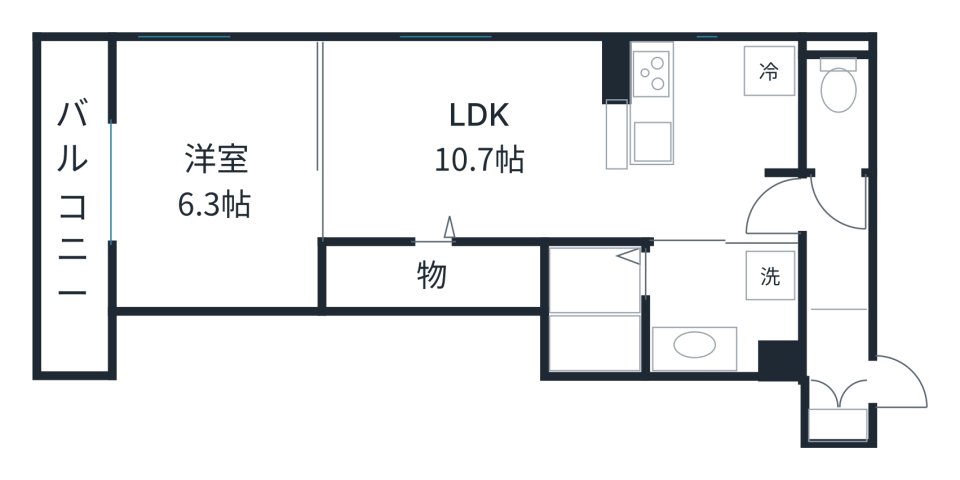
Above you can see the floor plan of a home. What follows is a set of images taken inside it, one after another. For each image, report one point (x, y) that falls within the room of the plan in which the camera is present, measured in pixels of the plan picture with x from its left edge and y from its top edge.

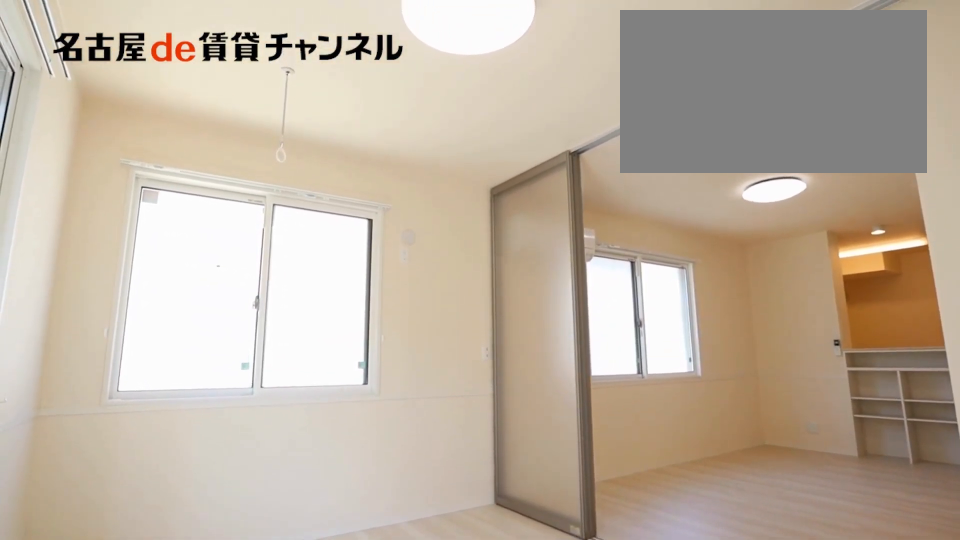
(219, 175)
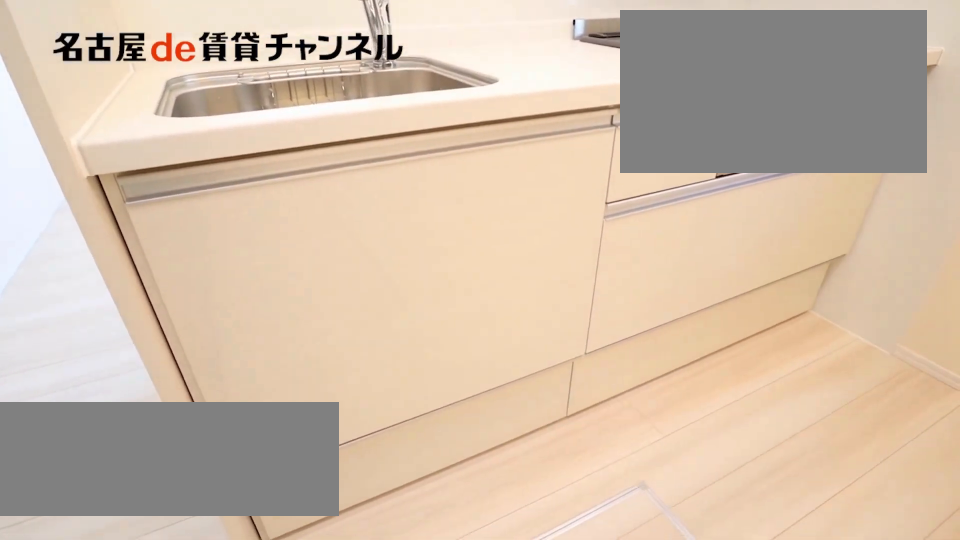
(702, 104)
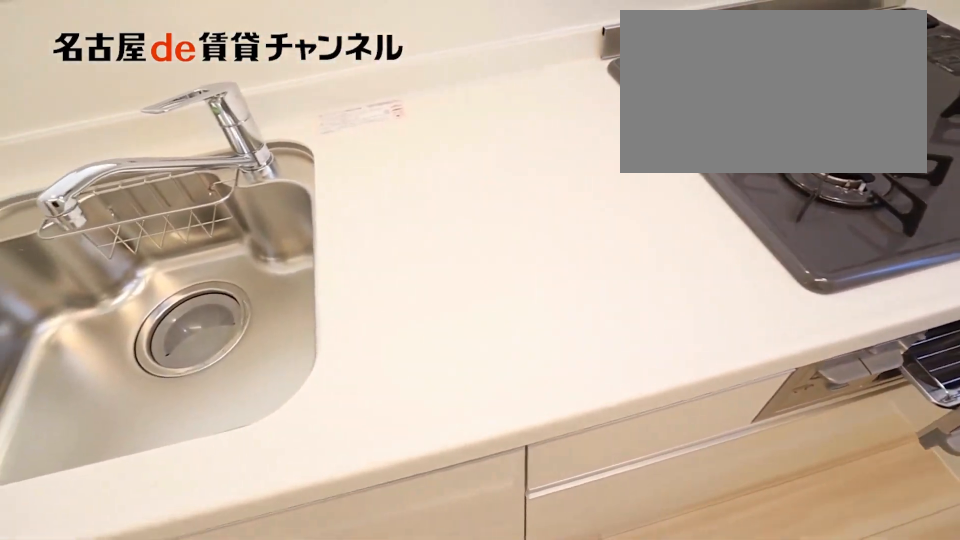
(702, 104)
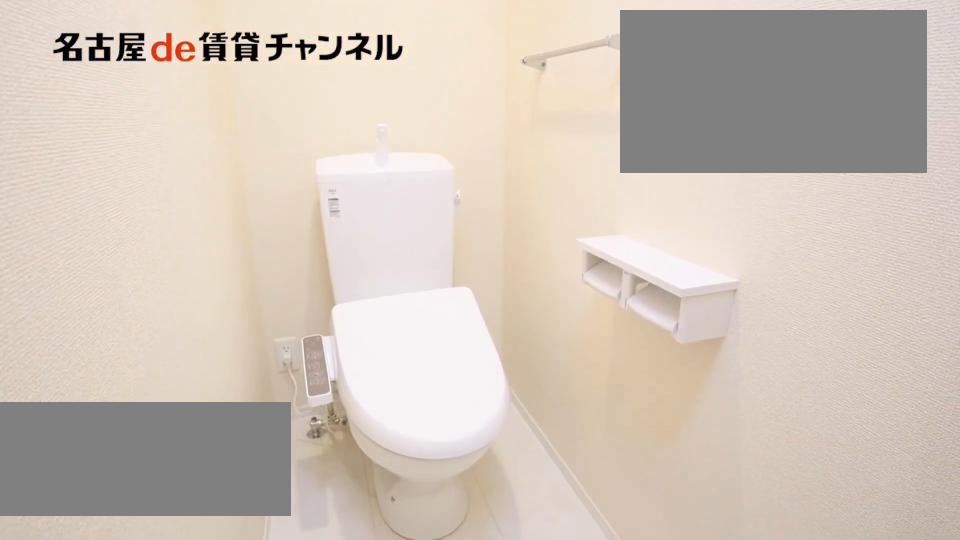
(837, 112)
